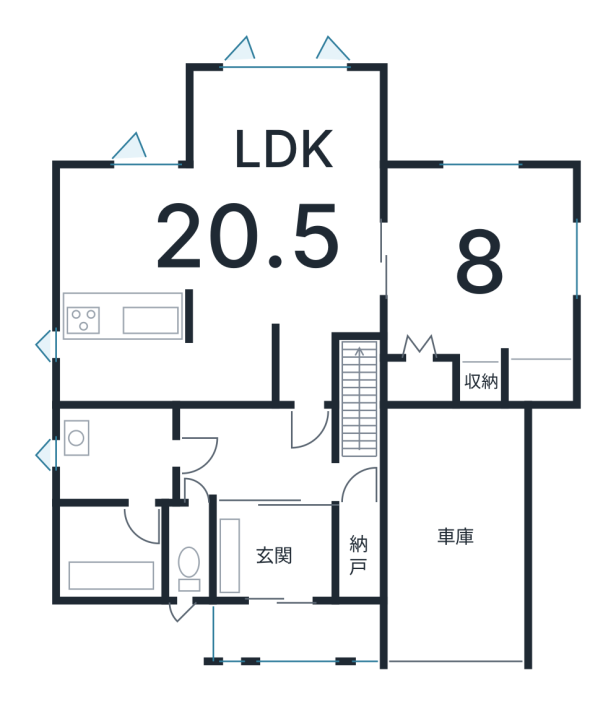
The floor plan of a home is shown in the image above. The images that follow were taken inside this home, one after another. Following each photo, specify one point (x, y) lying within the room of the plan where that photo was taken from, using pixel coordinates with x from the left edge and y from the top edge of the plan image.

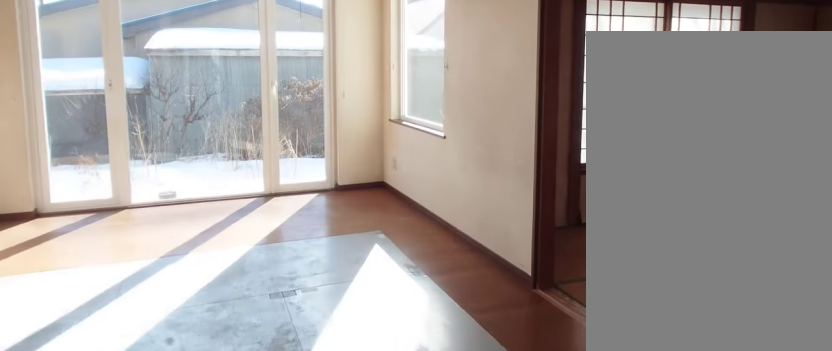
(271, 215)
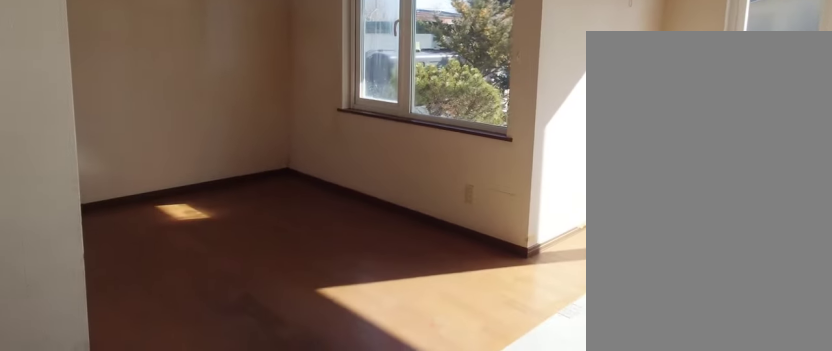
(271, 215)
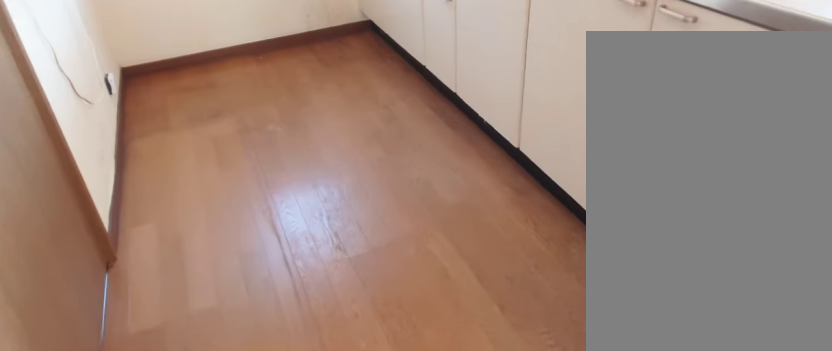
(124, 349)
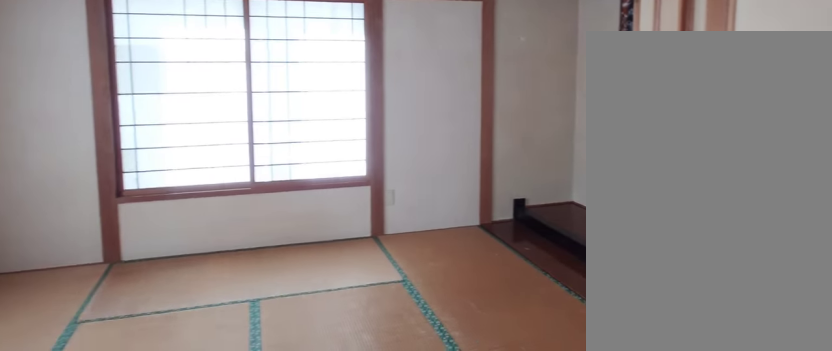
(483, 263)
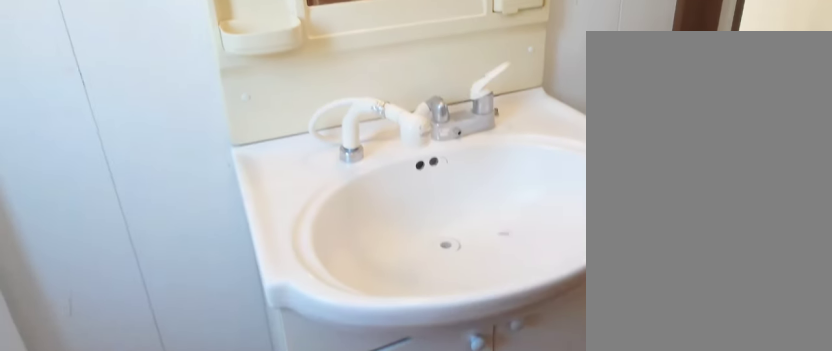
(118, 451)
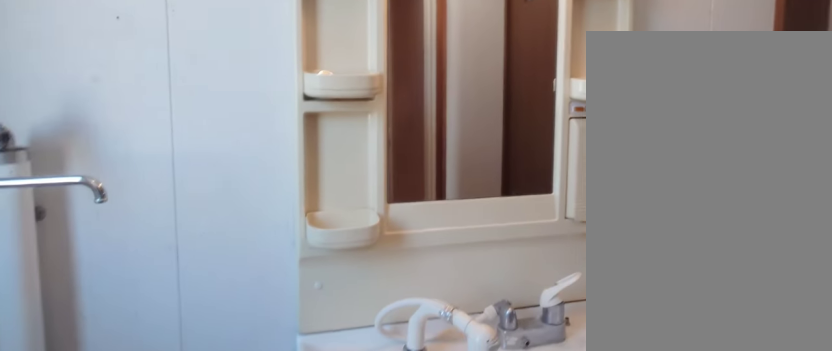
(118, 451)
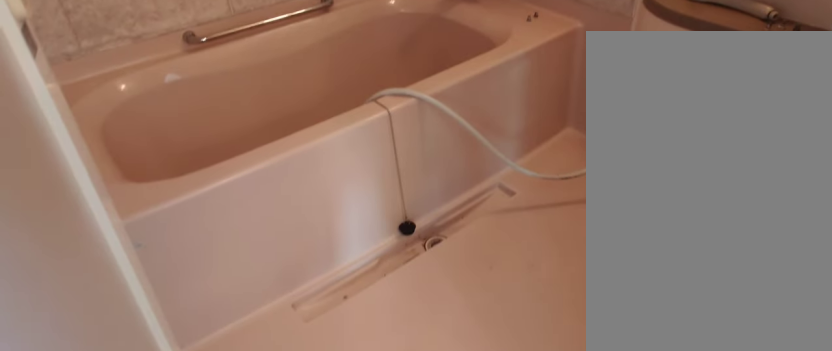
(103, 553)
